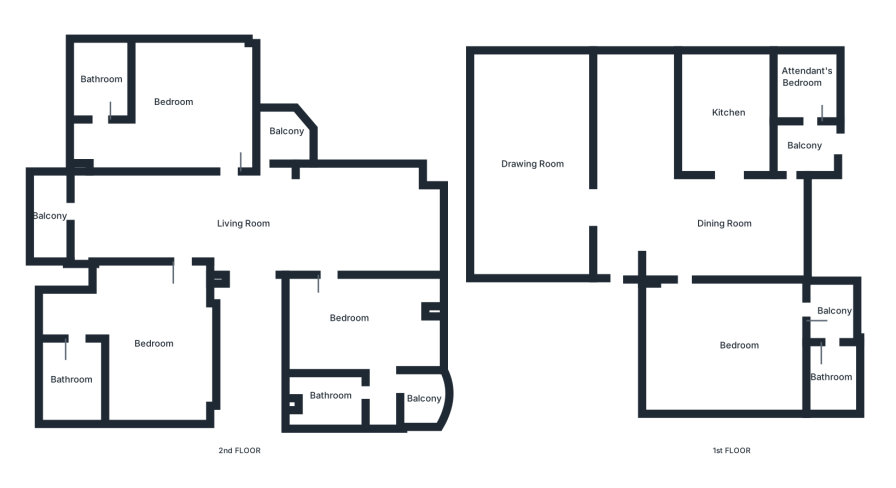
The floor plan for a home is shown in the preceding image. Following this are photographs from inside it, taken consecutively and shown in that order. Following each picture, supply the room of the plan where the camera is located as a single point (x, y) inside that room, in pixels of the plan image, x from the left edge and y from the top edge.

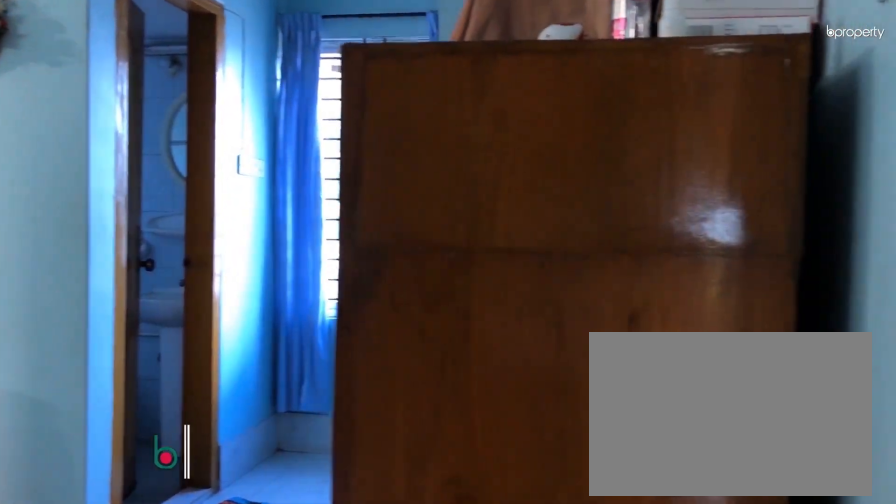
(159, 348)
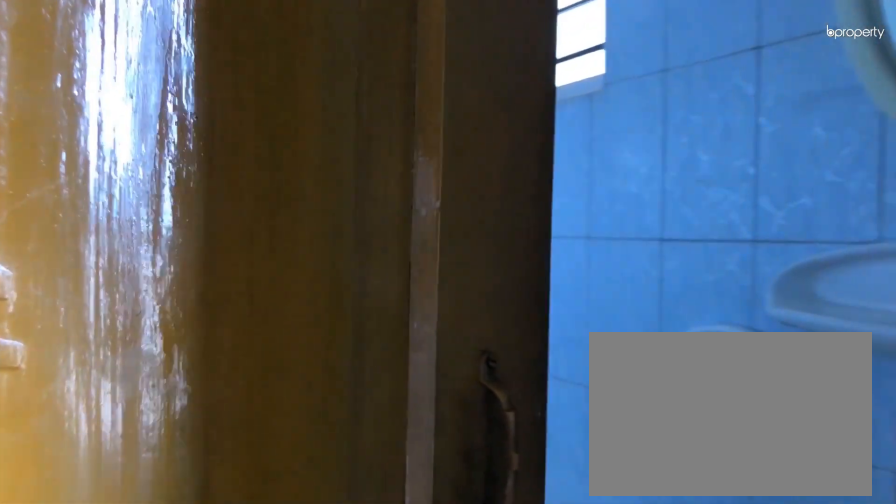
(71, 384)
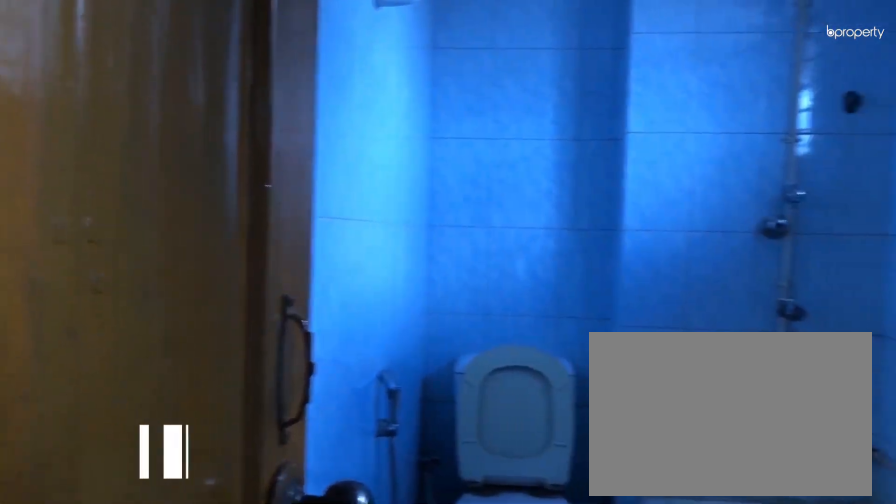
(71, 384)
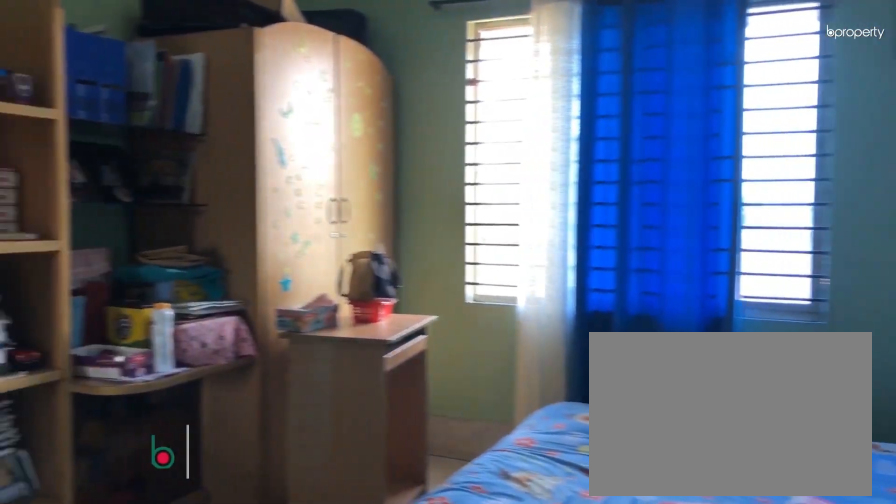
(199, 127)
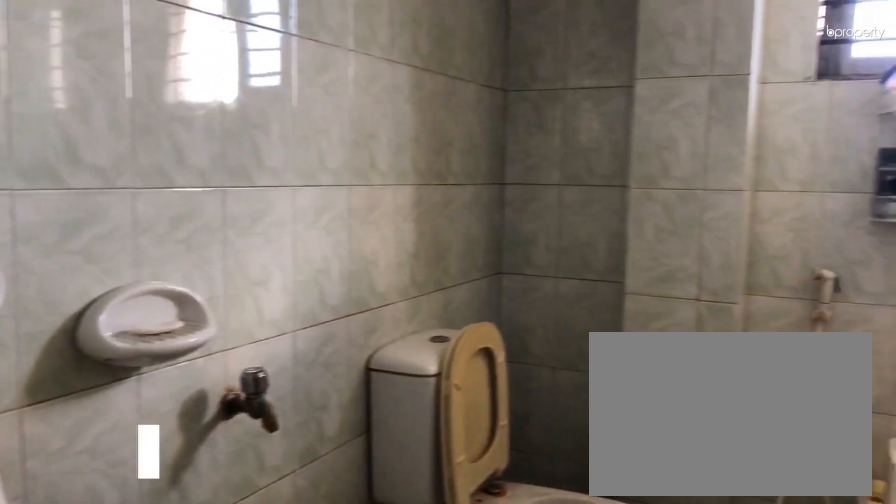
(99, 82)
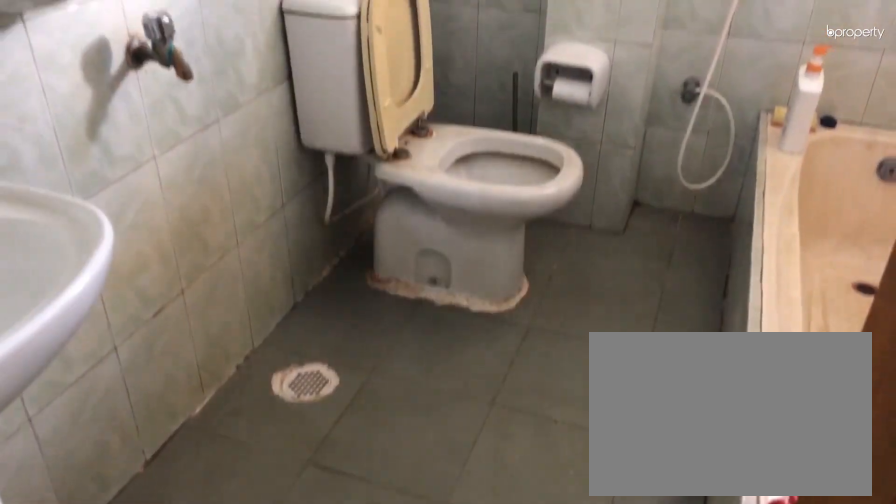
(99, 81)
